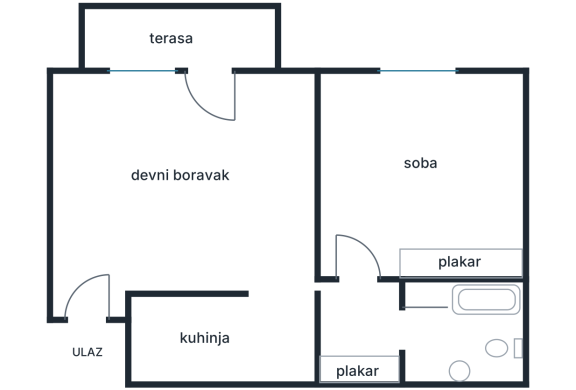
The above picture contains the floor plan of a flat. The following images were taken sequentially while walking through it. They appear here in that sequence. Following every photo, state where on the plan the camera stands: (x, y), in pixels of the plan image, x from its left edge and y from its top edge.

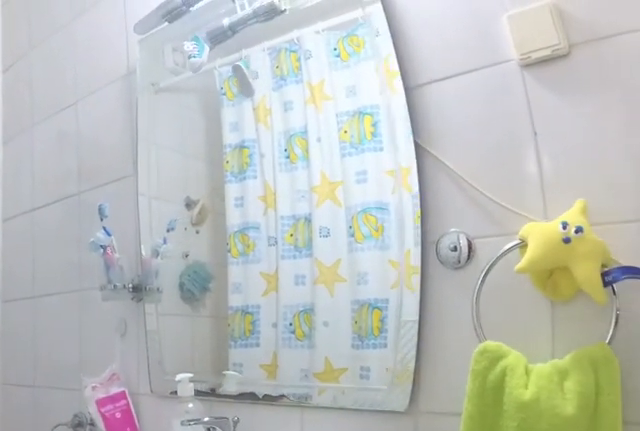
(417, 309)
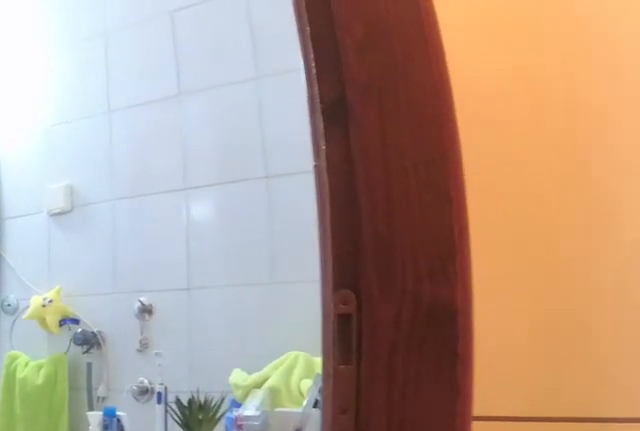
(357, 281)
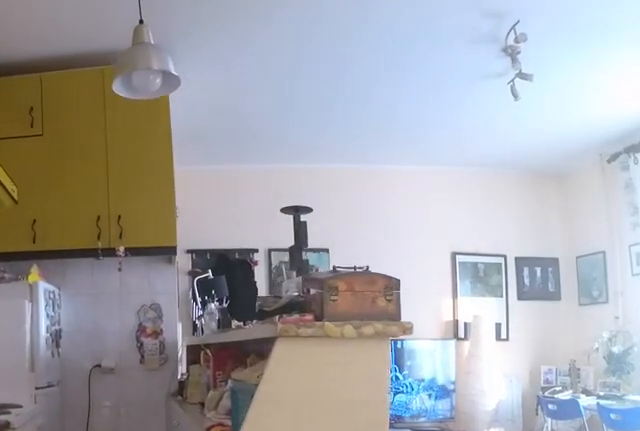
(319, 316)
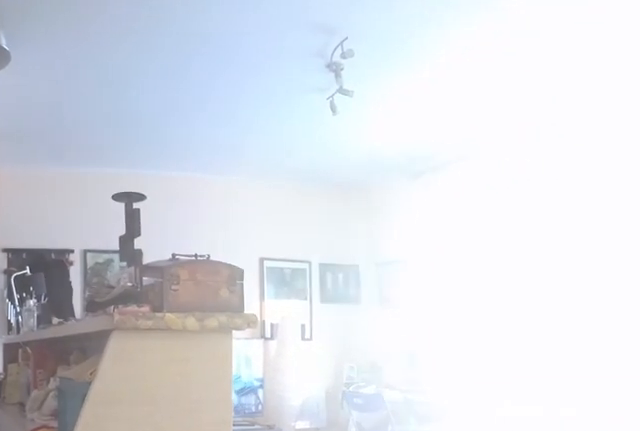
(294, 316)
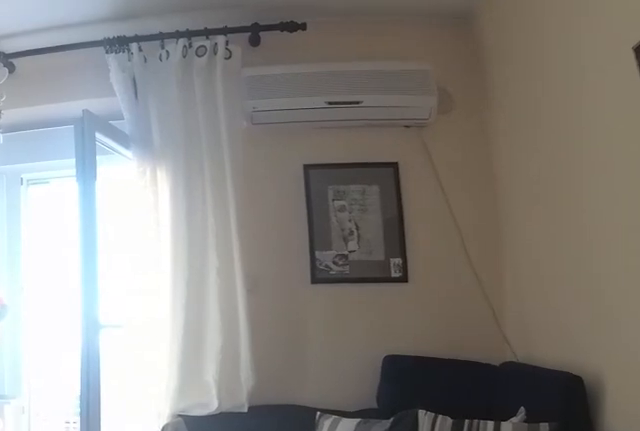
(224, 227)
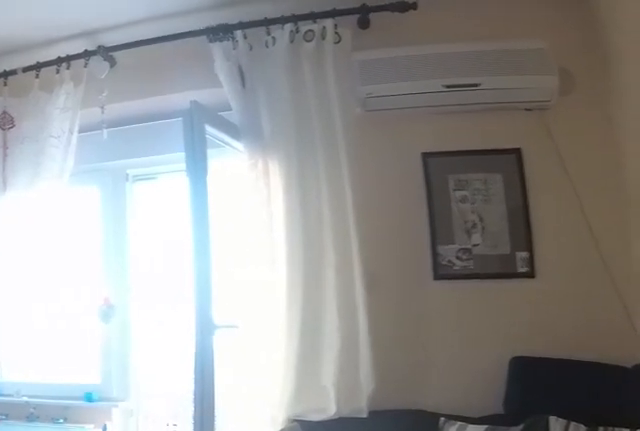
(225, 226)
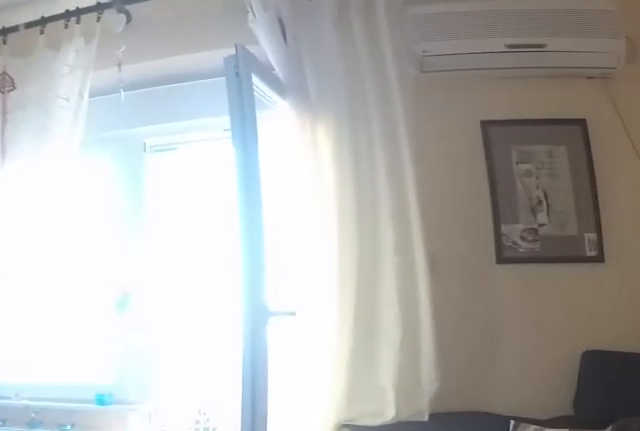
(219, 211)
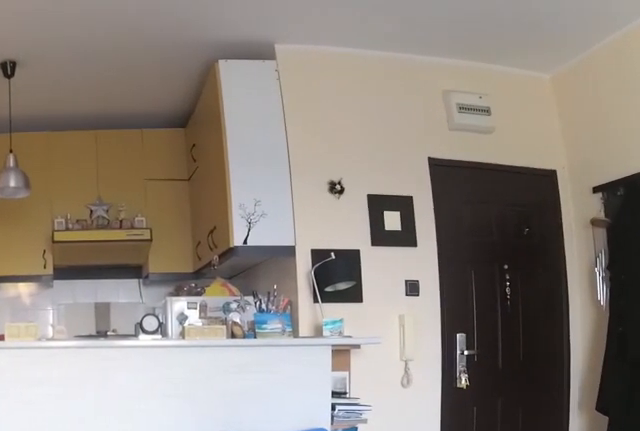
(219, 86)
